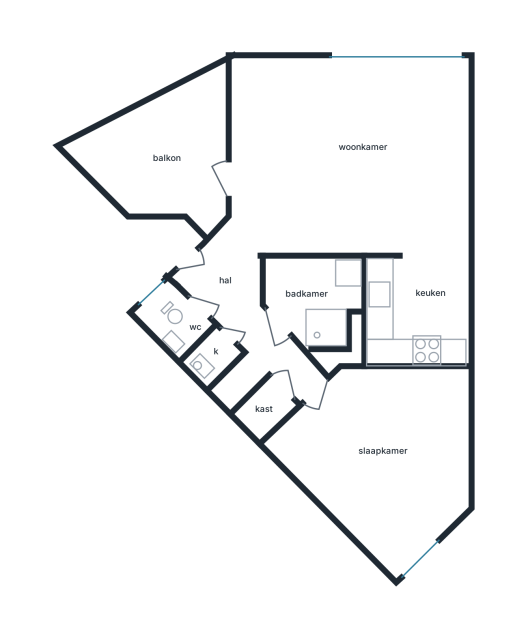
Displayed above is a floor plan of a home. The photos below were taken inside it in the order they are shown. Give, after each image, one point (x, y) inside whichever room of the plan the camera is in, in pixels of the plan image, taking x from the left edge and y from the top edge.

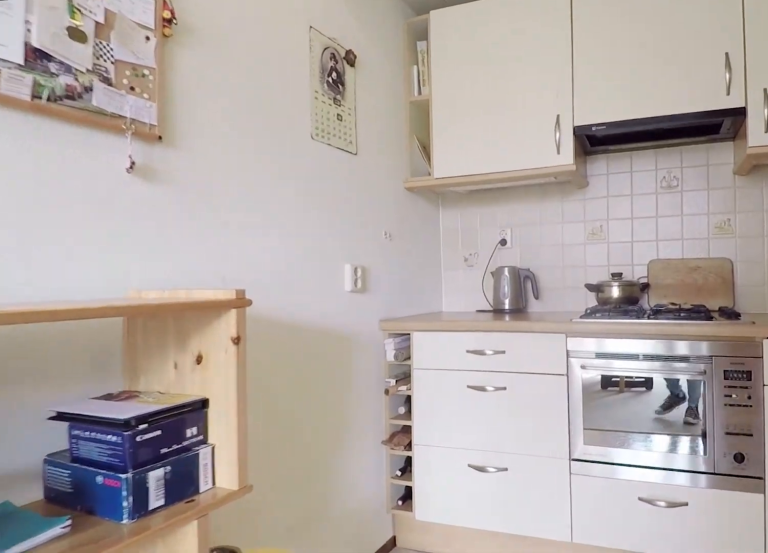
(415, 311)
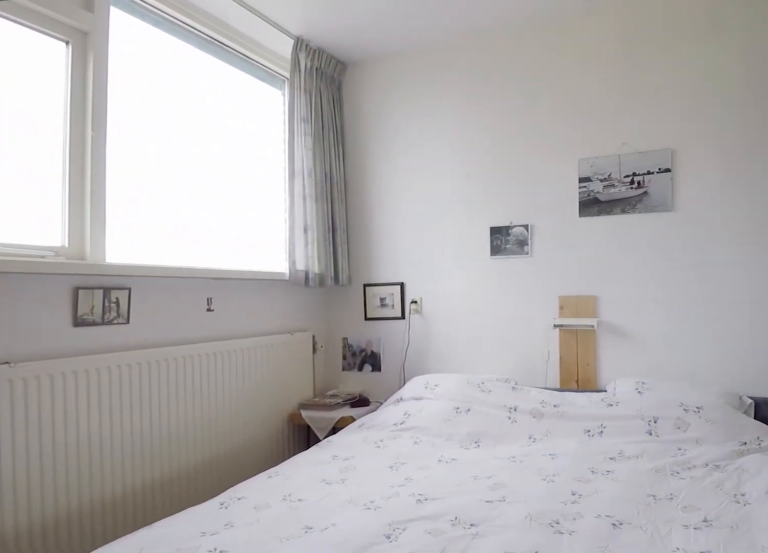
(383, 454)
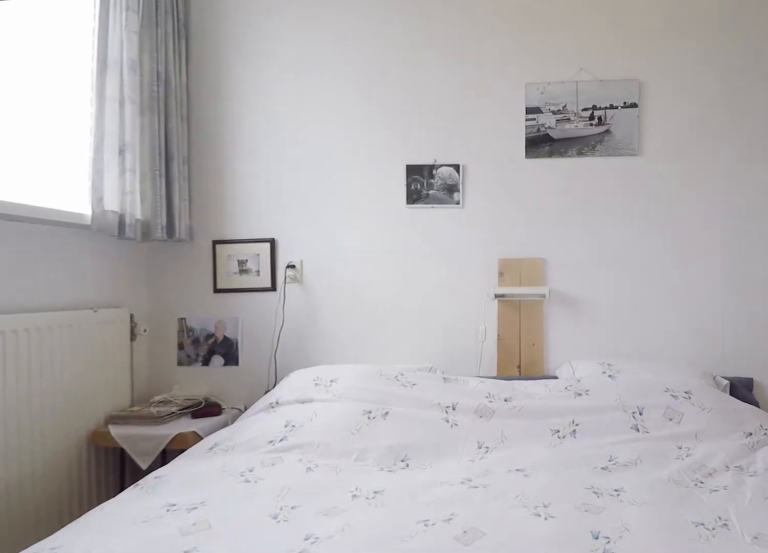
(383, 454)
